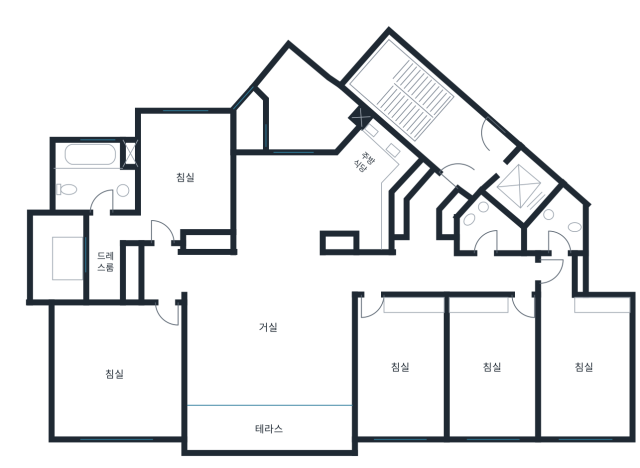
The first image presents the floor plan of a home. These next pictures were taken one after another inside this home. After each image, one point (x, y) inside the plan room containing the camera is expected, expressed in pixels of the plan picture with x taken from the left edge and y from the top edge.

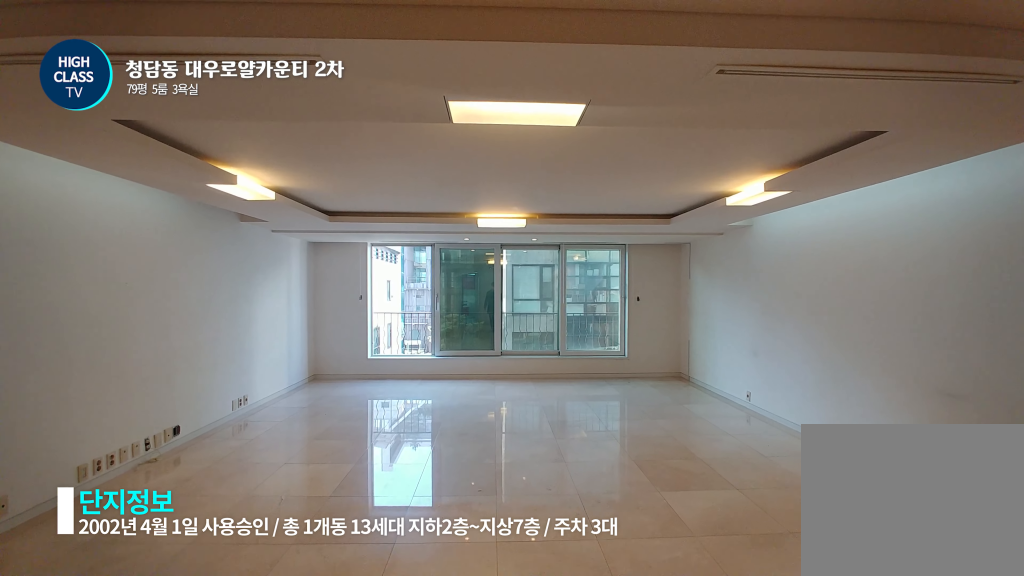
(269, 336)
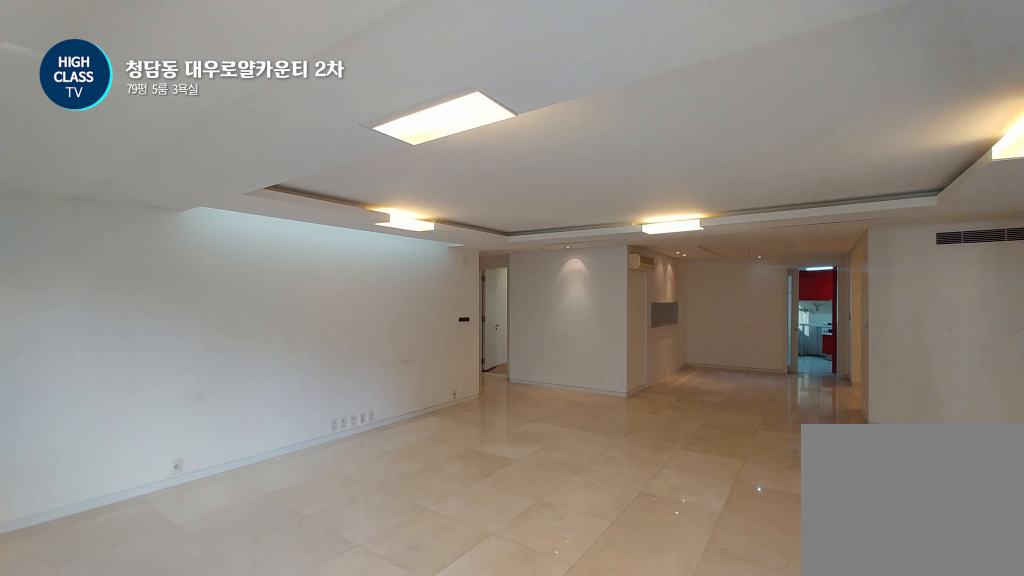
(269, 336)
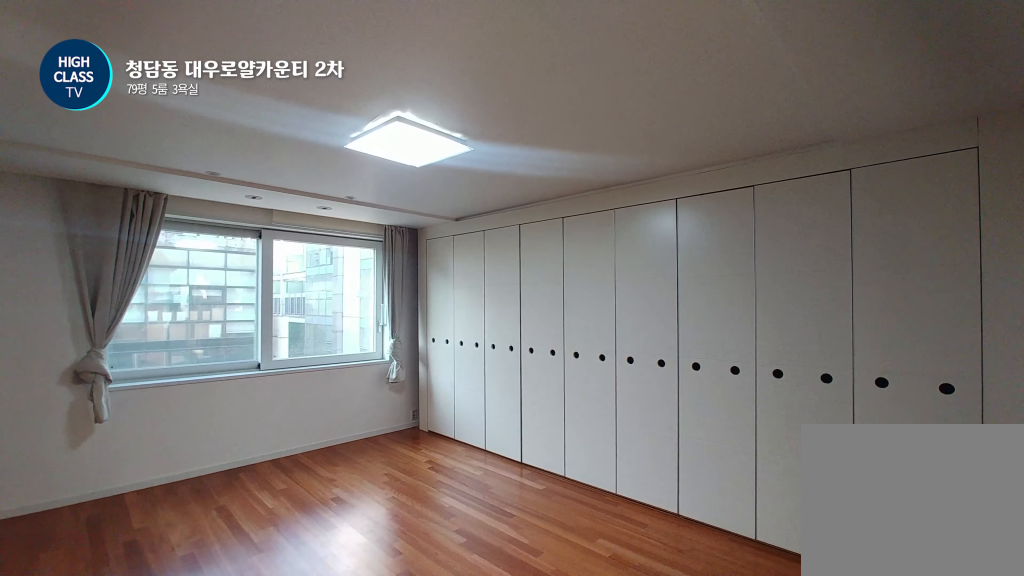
(117, 373)
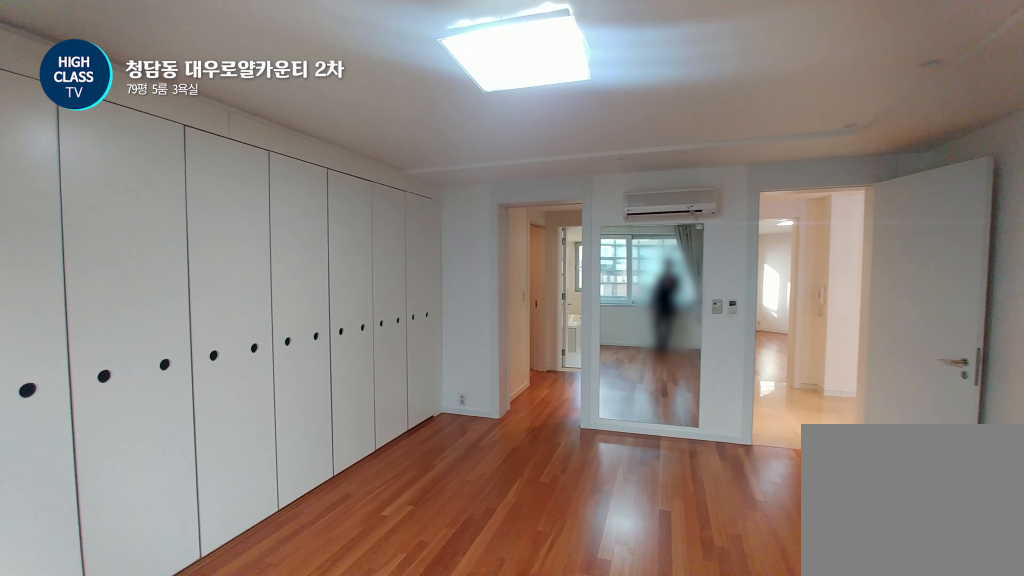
(117, 373)
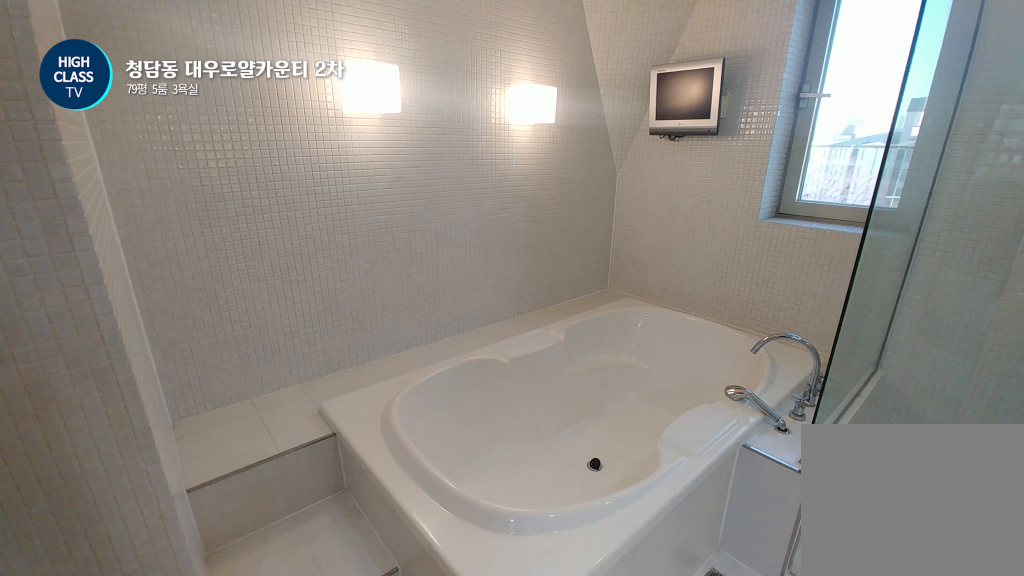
(95, 177)
